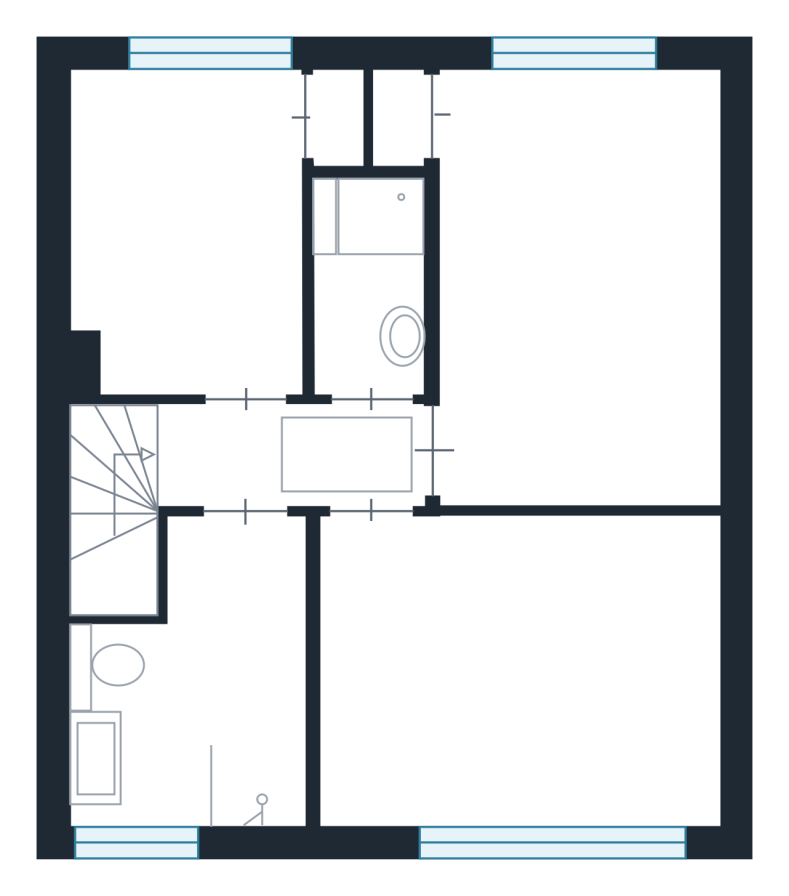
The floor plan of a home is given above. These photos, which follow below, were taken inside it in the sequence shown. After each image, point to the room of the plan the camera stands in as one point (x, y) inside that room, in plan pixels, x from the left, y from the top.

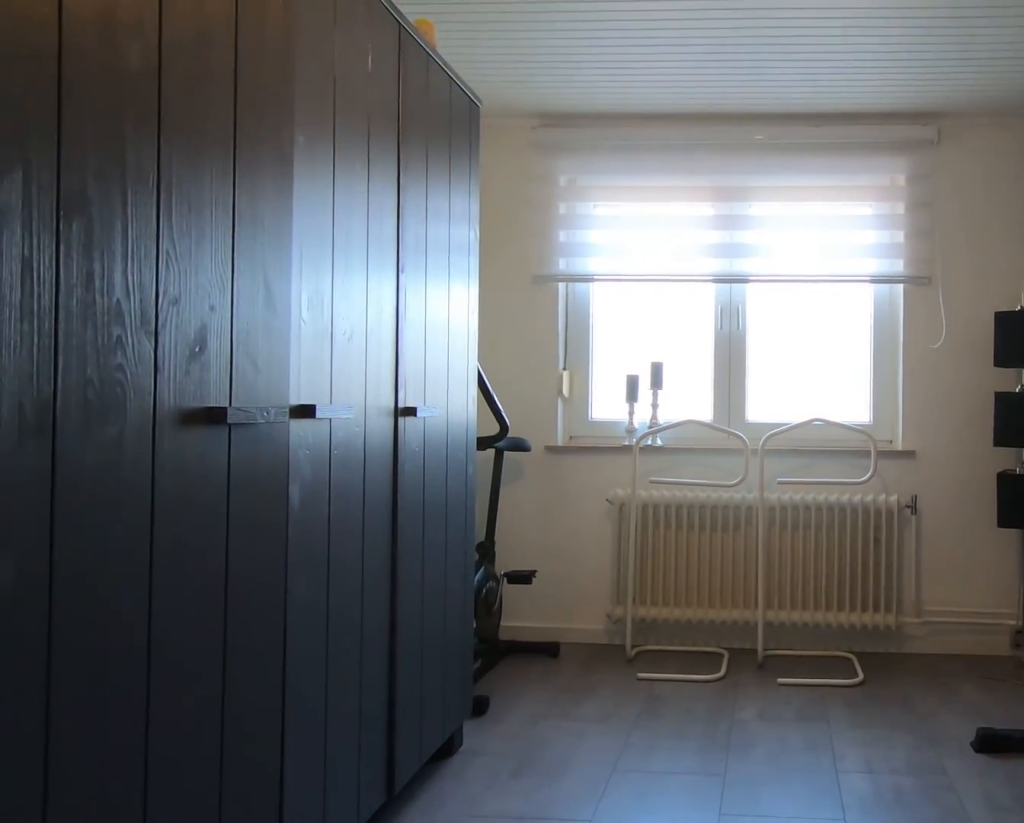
(577, 287)
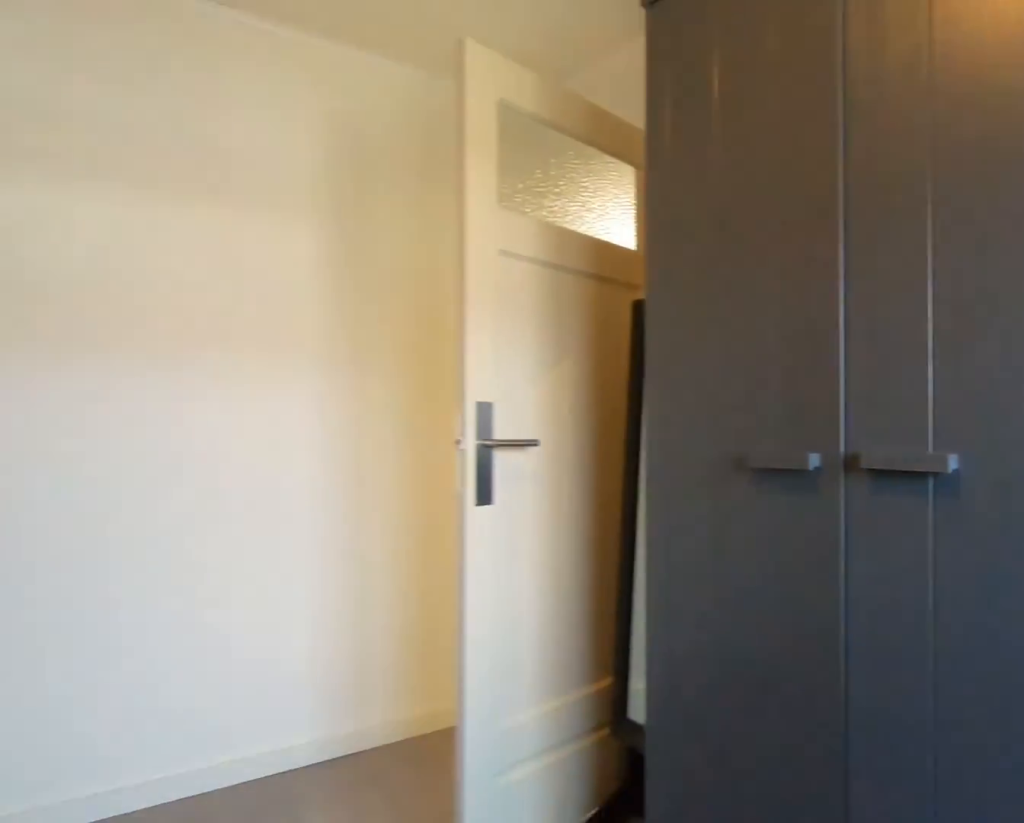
(577, 287)
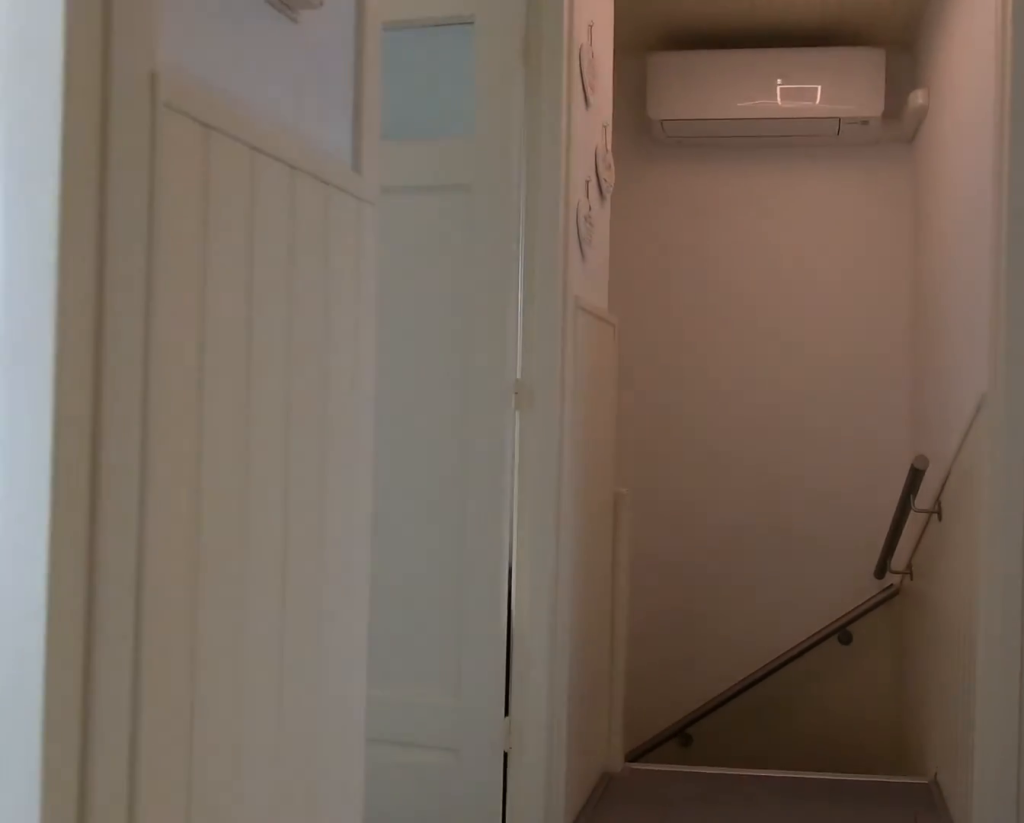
(291, 454)
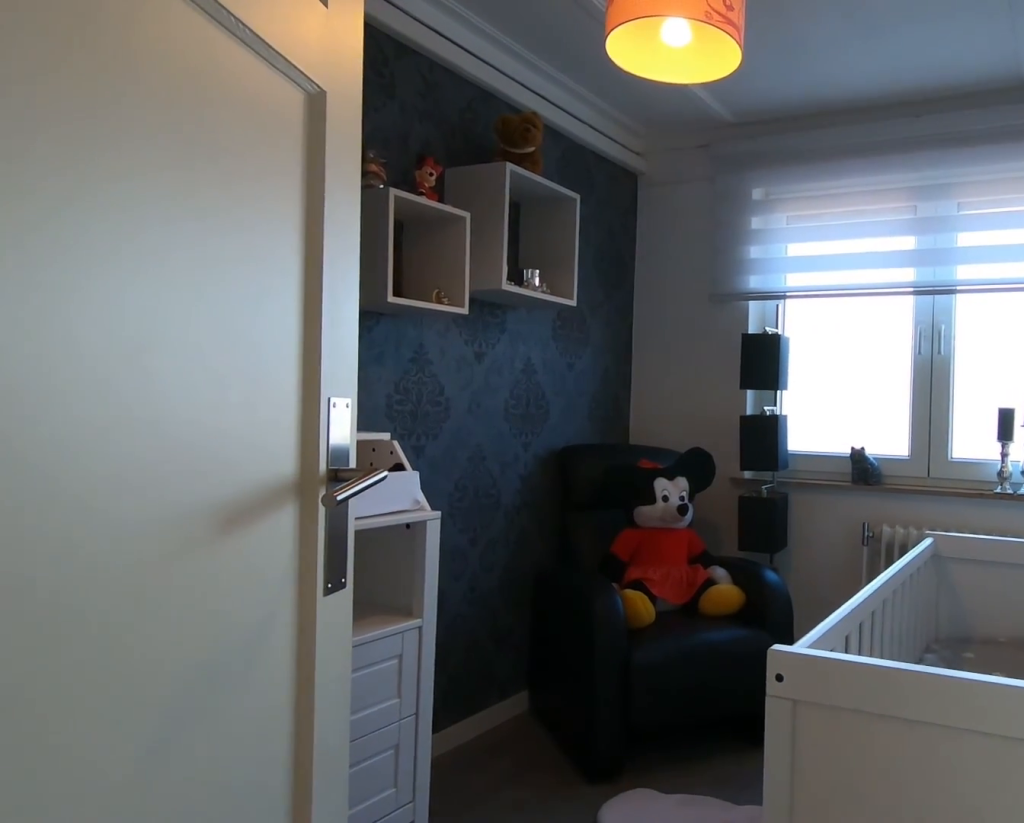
(188, 229)
